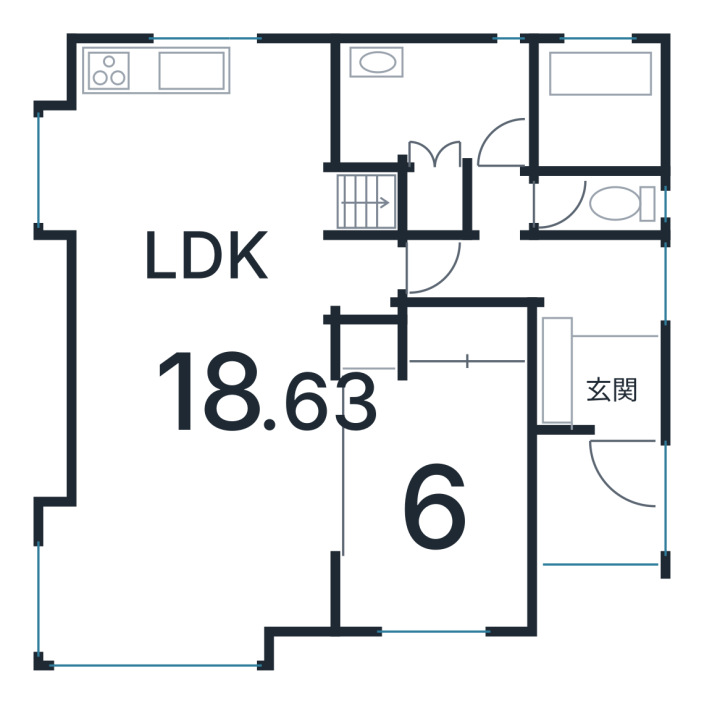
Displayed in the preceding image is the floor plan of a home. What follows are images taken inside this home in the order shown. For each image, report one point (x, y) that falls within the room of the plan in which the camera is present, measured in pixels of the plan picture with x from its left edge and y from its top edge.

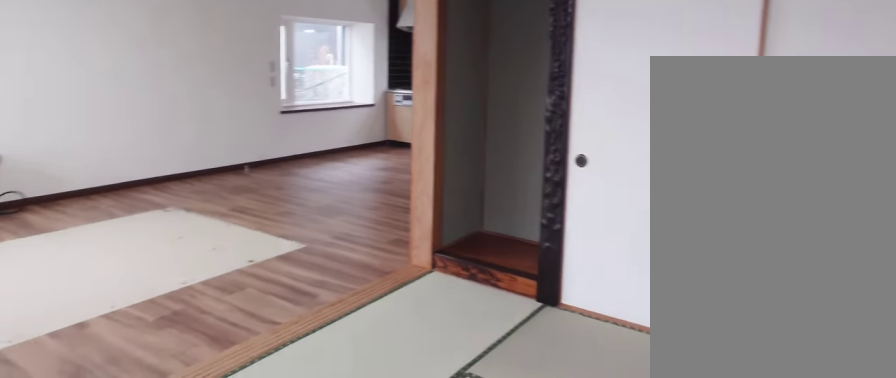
(438, 542)
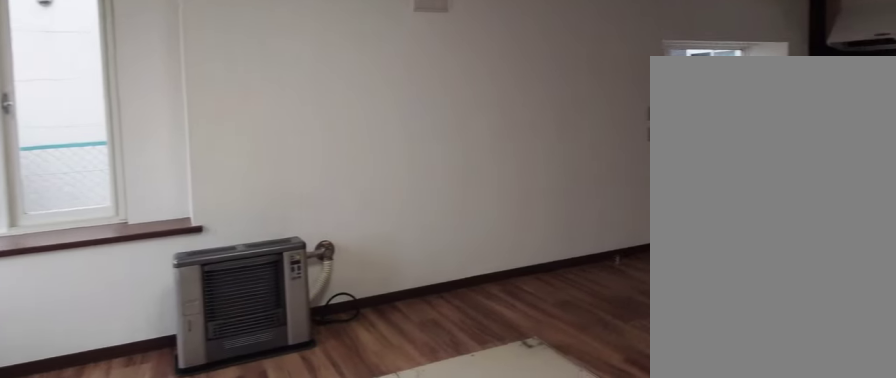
(195, 467)
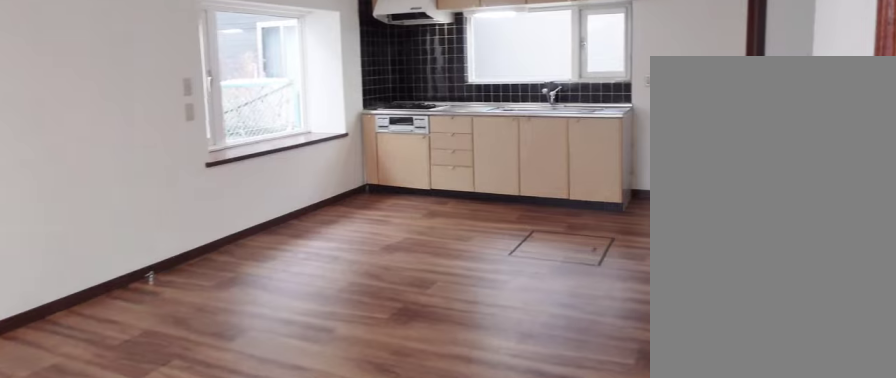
(195, 467)
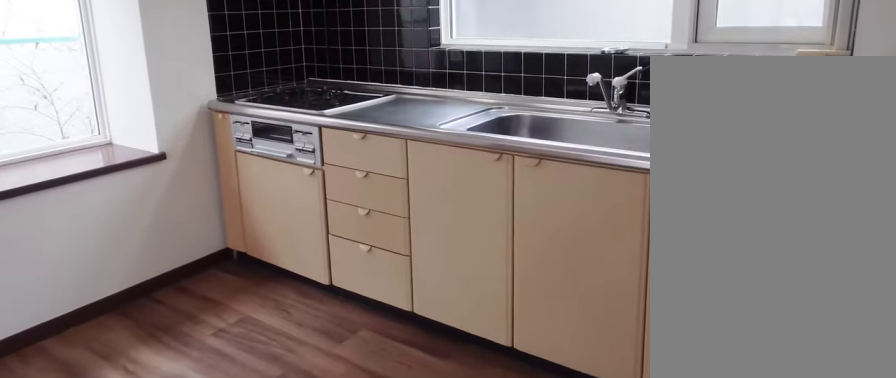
(193, 155)
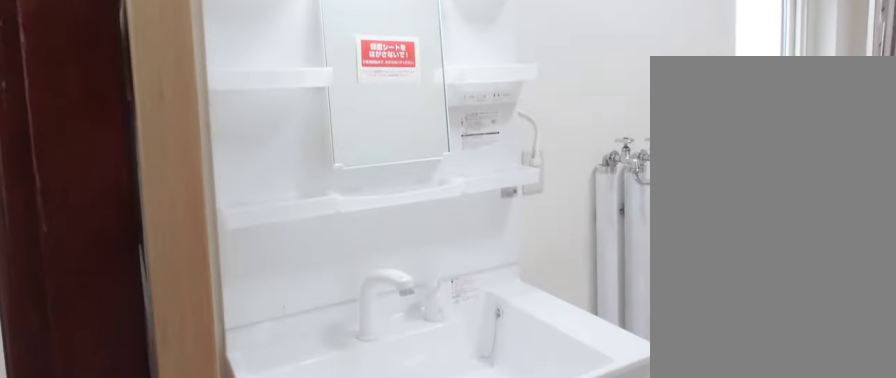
(437, 105)
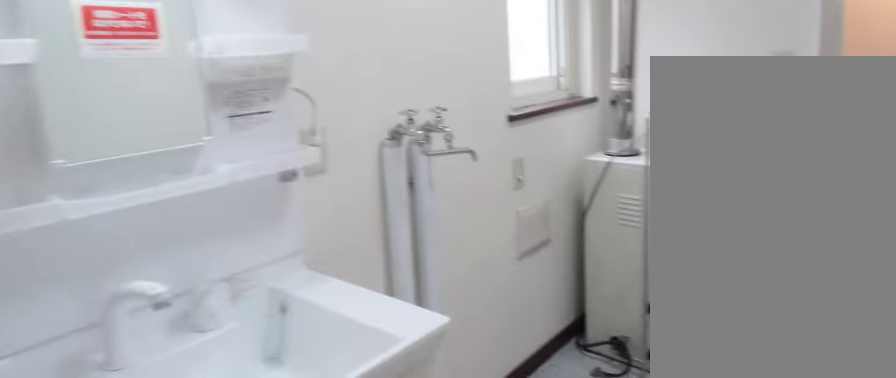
(437, 105)
